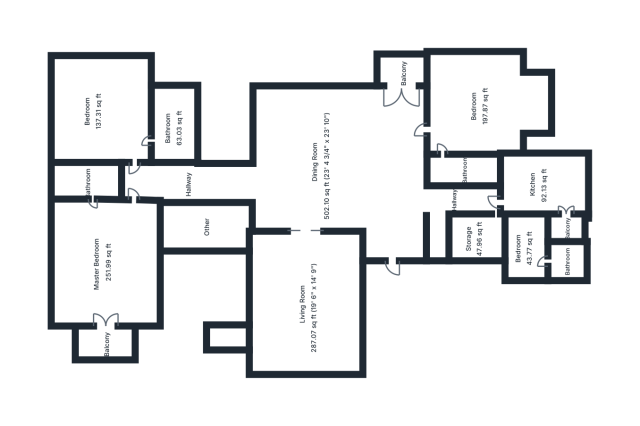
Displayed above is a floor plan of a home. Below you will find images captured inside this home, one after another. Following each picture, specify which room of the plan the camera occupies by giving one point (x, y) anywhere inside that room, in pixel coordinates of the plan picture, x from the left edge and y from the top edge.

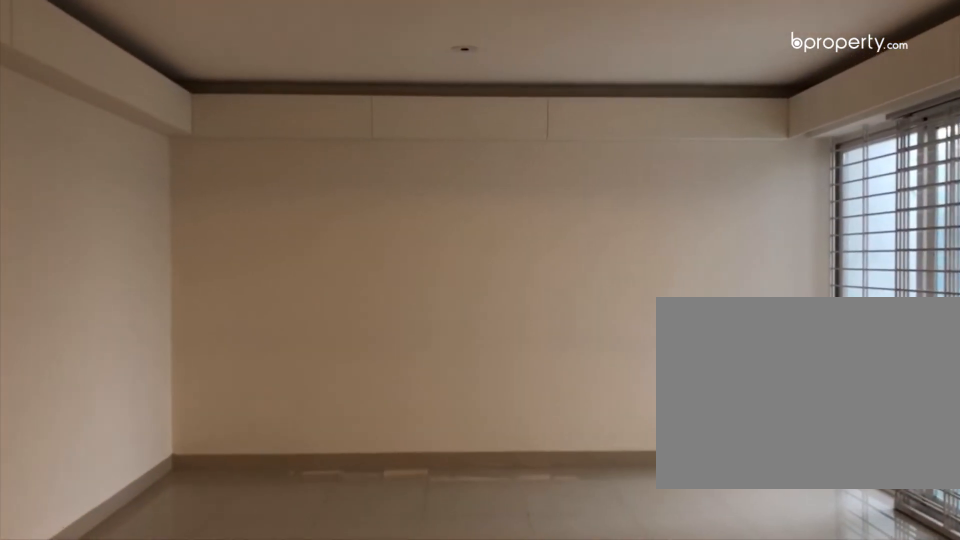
(309, 278)
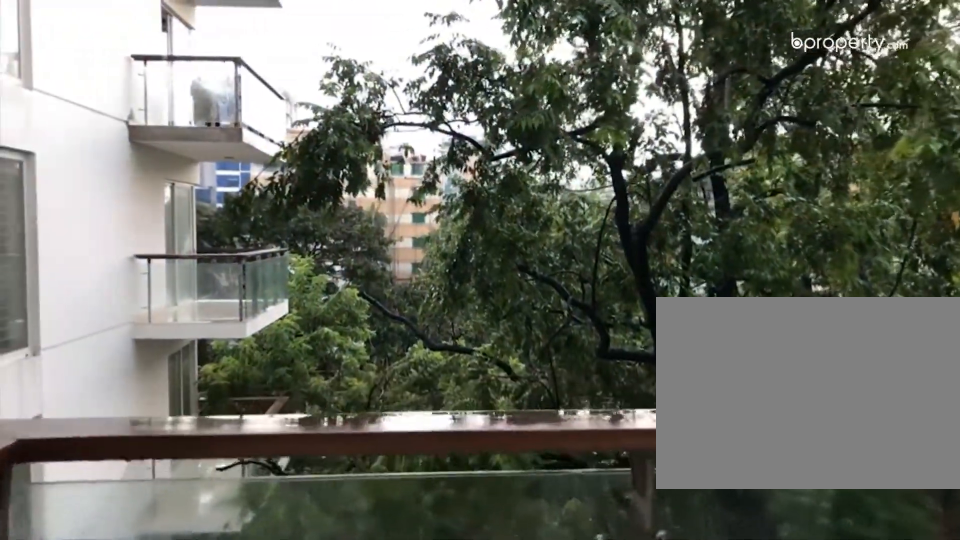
(102, 345)
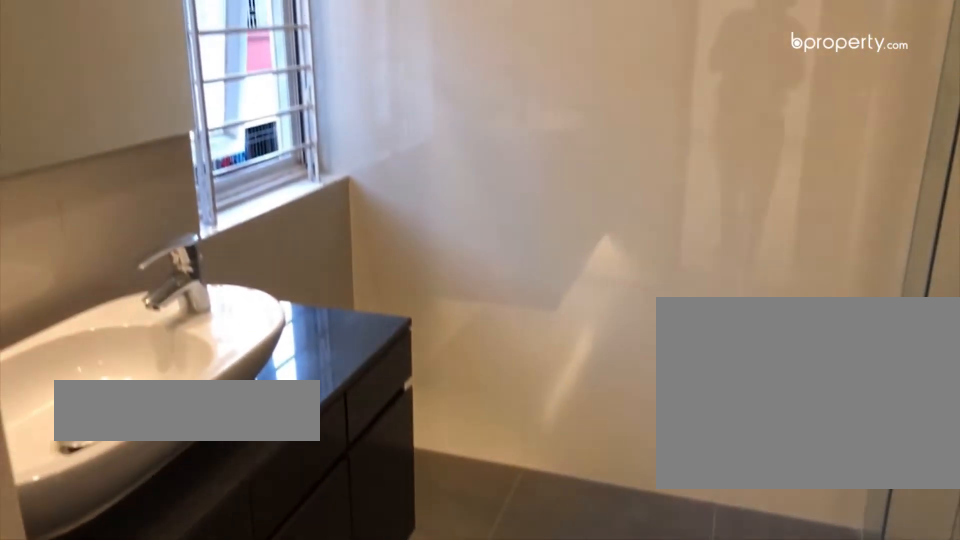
(174, 130)
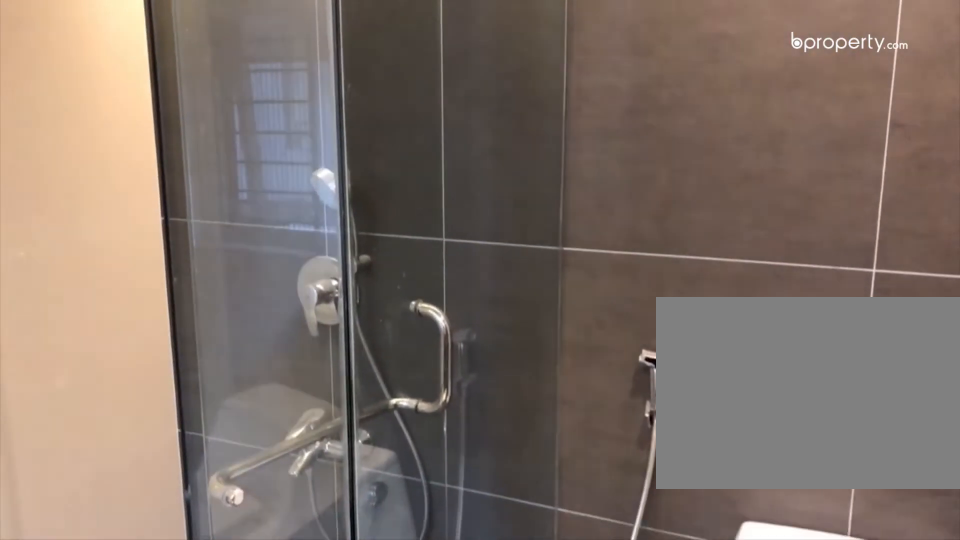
(174, 129)
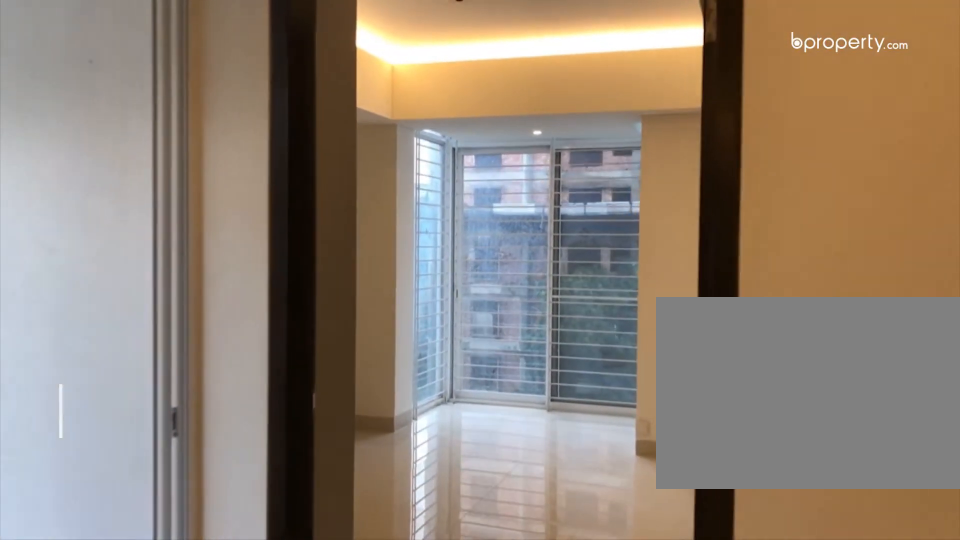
(460, 111)
